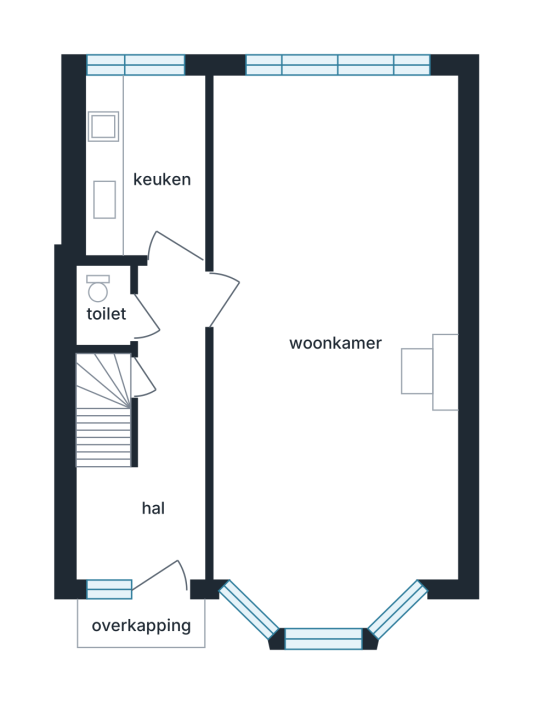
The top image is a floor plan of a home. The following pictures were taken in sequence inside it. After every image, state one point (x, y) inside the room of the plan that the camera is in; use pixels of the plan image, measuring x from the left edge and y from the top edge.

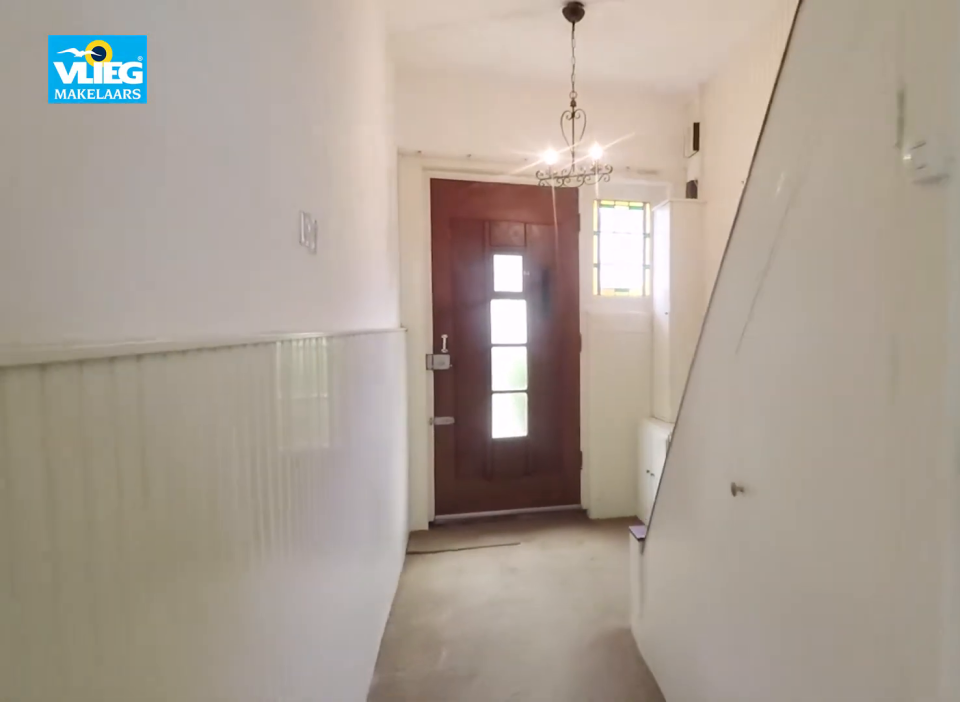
(155, 446)
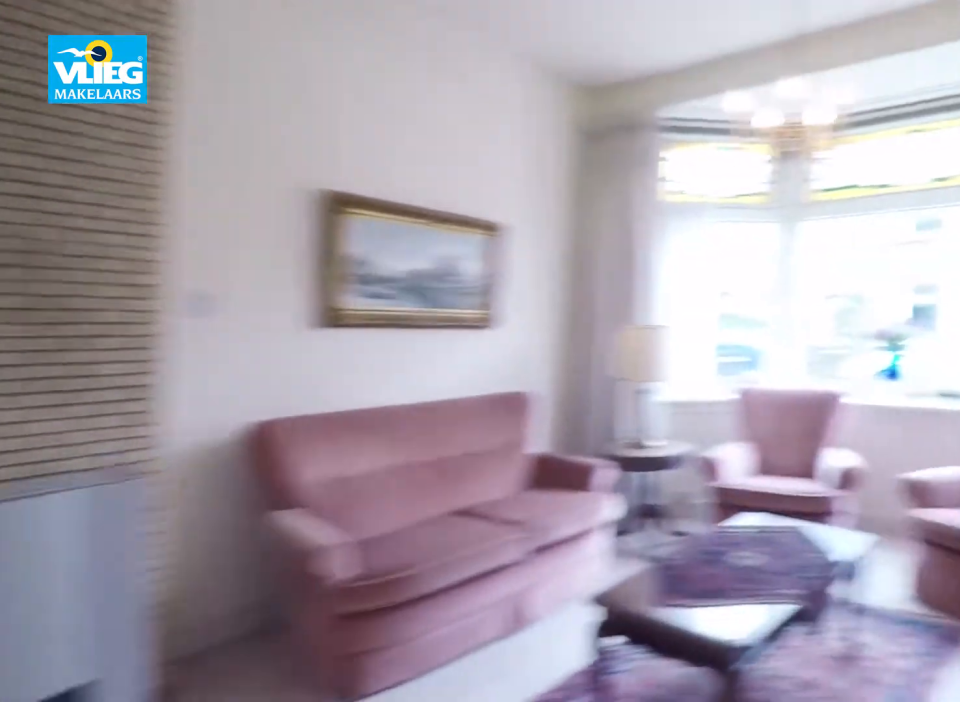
(327, 126)
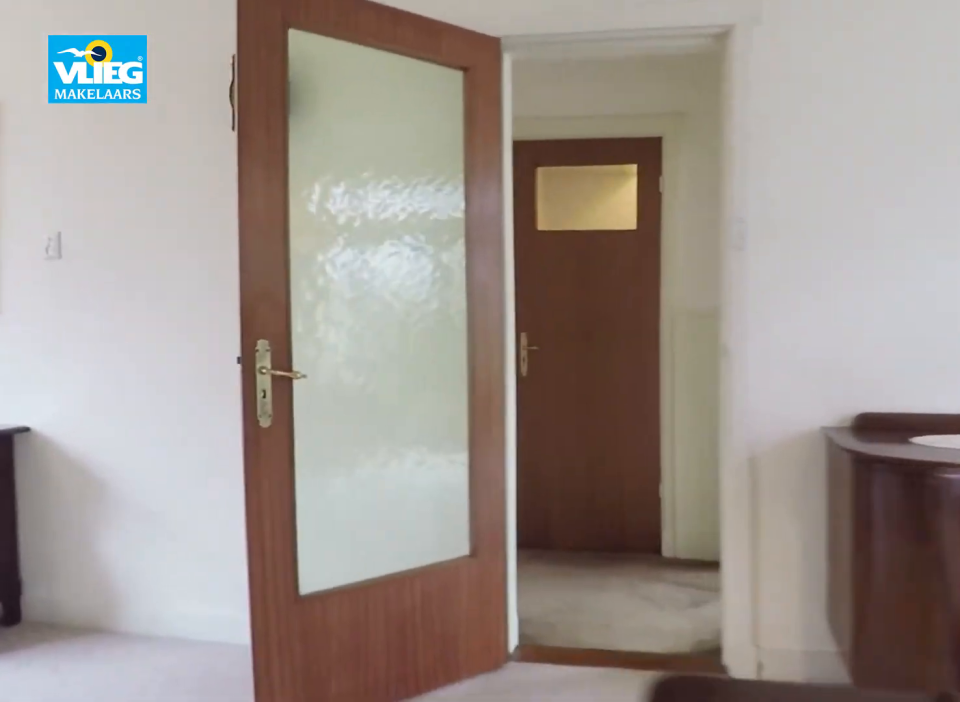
(327, 126)
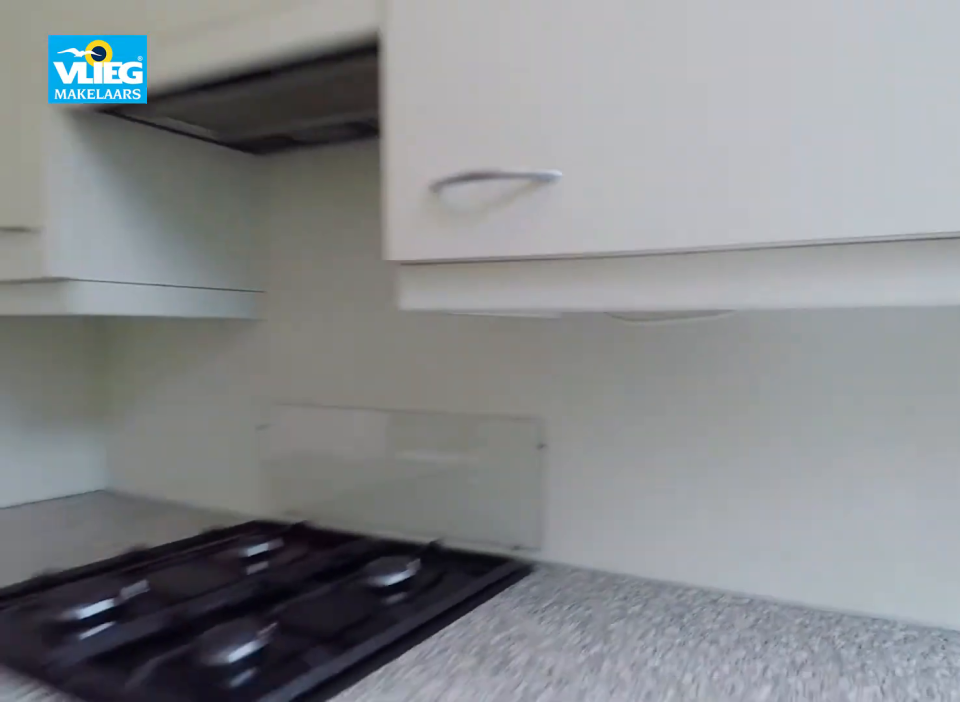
(146, 164)
